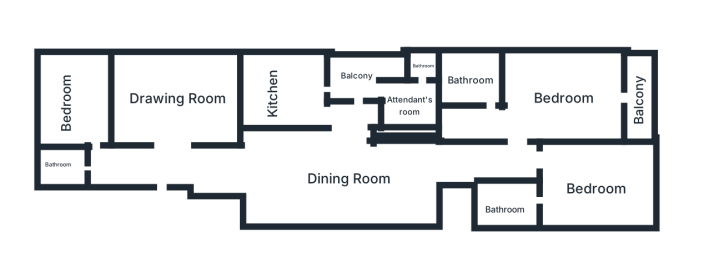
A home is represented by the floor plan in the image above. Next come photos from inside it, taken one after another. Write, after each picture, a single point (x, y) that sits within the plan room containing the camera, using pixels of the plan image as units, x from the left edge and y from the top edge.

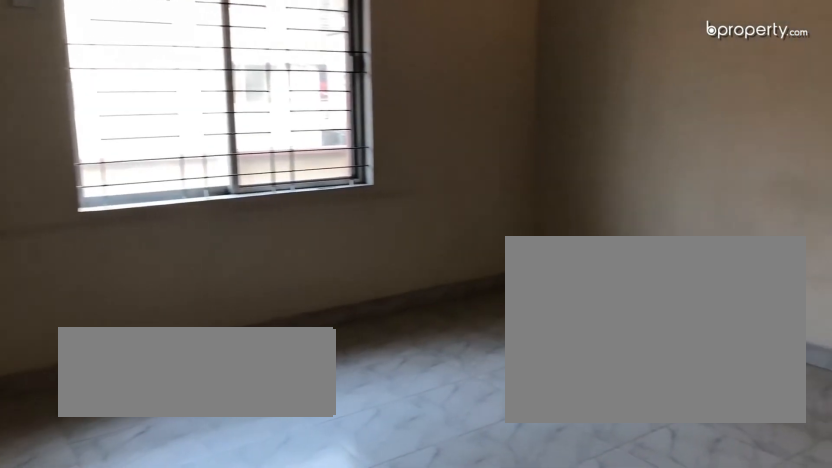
(169, 104)
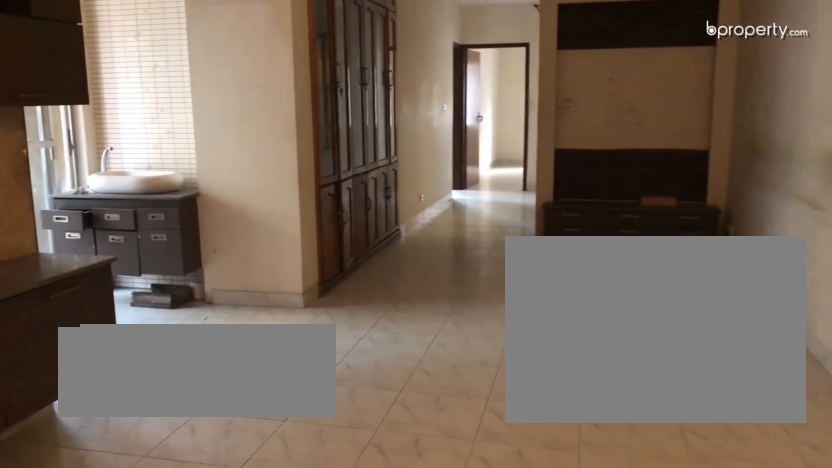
(293, 172)
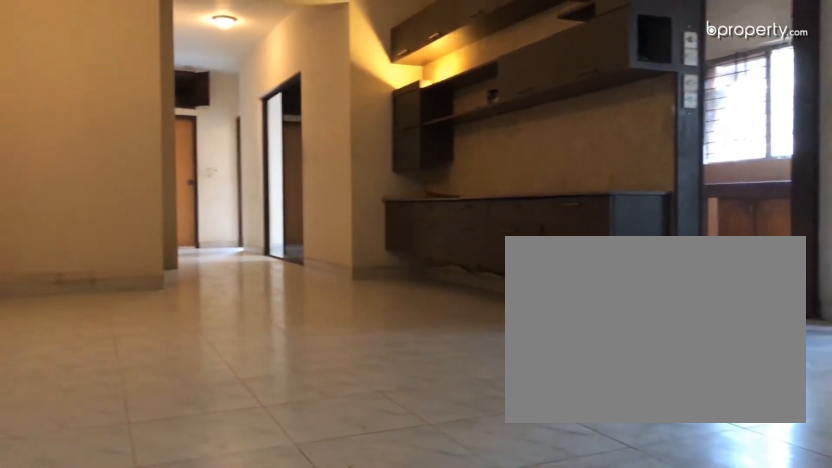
(294, 173)
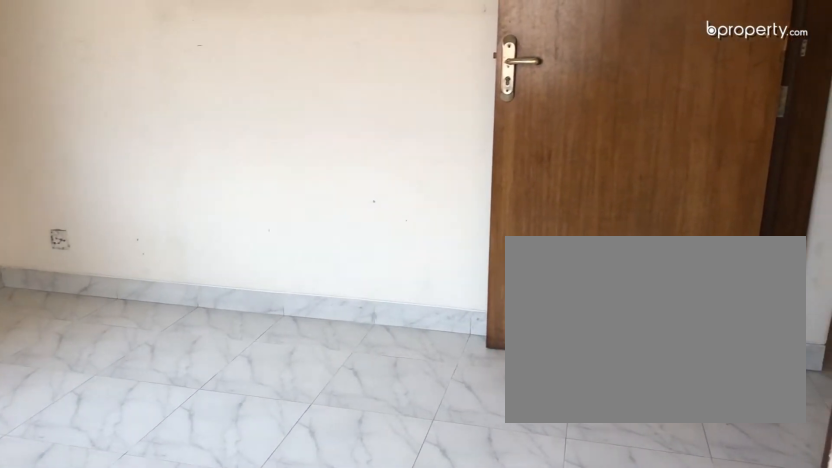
(65, 97)
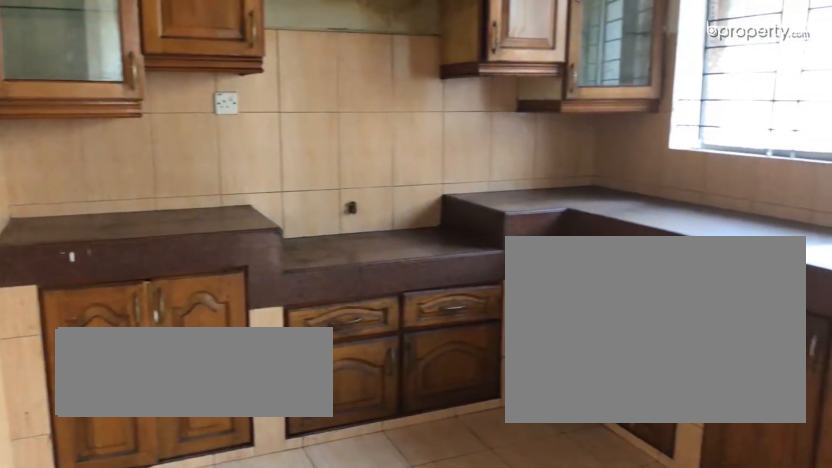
(296, 84)
